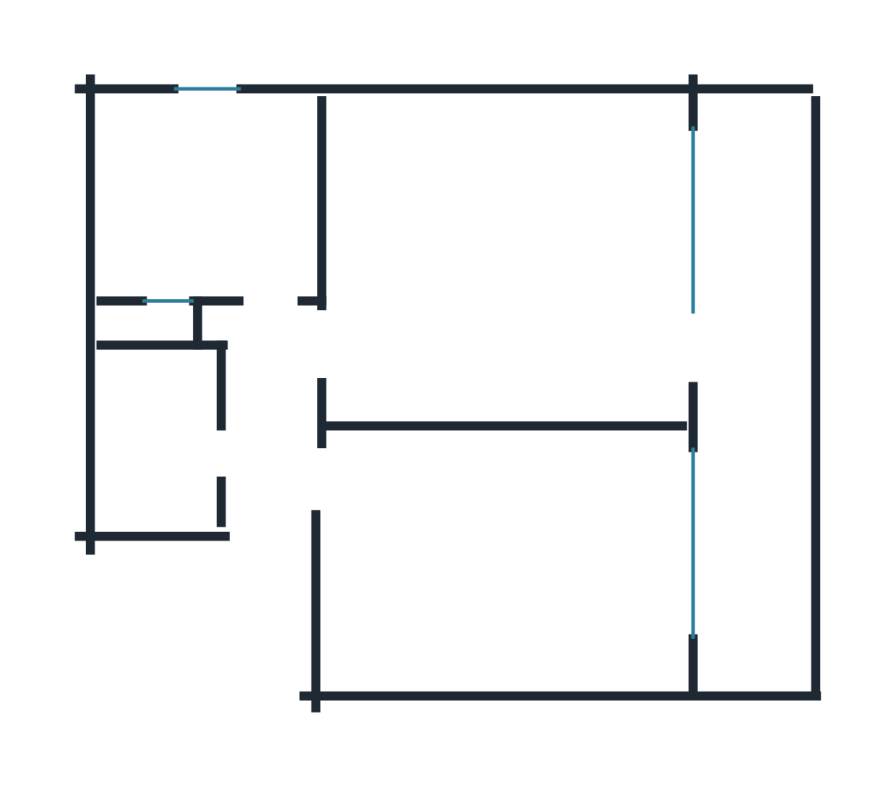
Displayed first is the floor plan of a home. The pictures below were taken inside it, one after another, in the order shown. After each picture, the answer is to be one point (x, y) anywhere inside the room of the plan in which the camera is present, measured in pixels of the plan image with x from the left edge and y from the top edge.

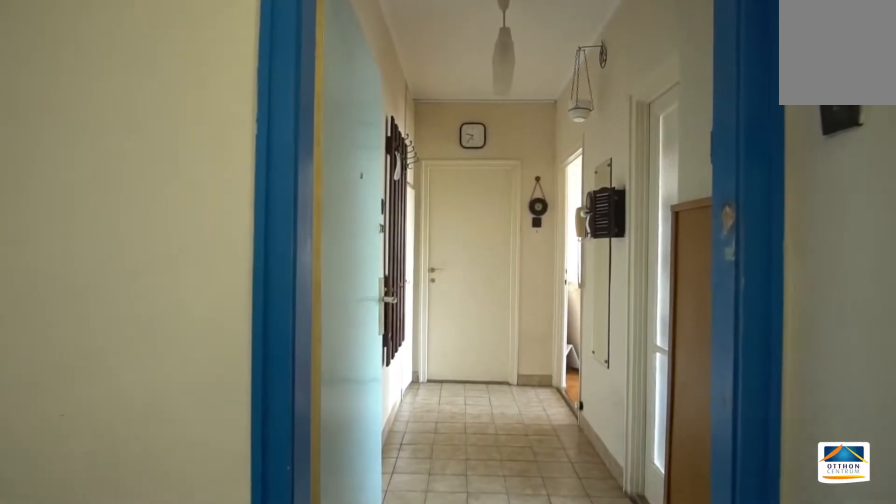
(272, 449)
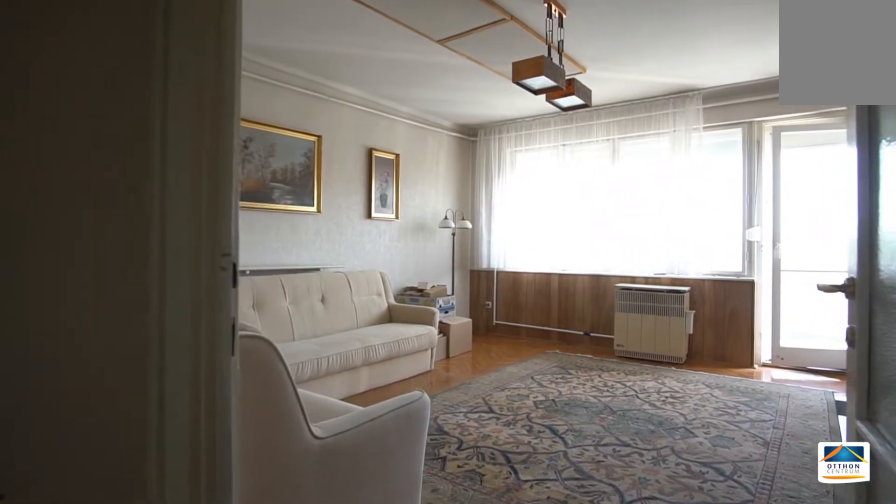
(270, 449)
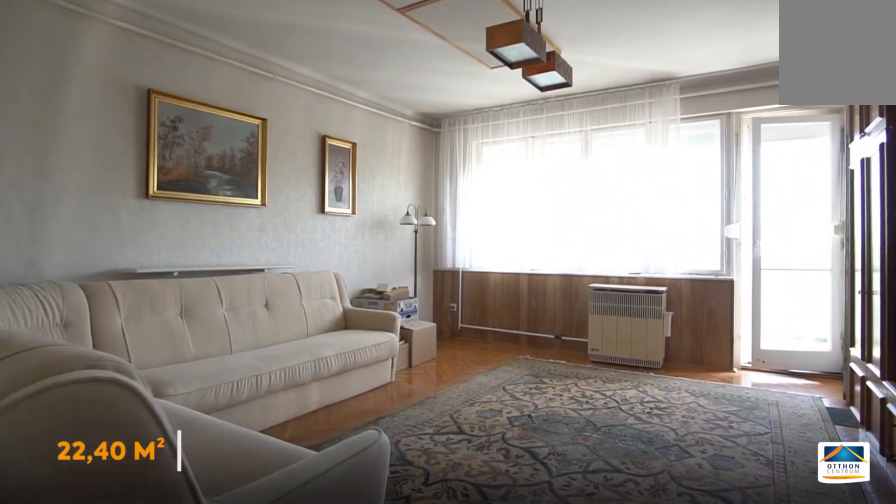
(511, 249)
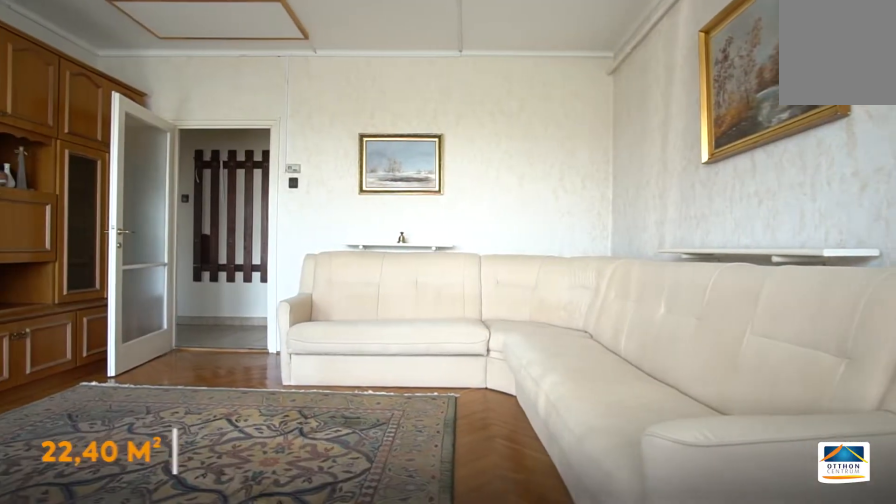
(509, 248)
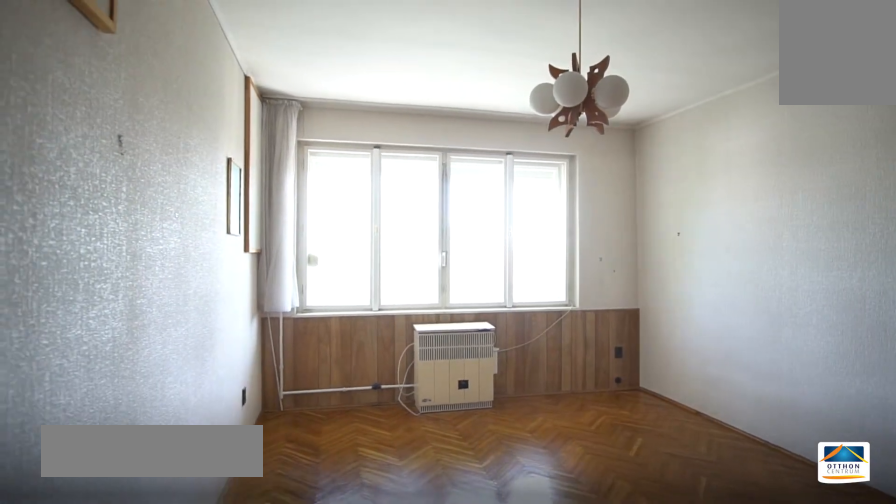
(509, 556)
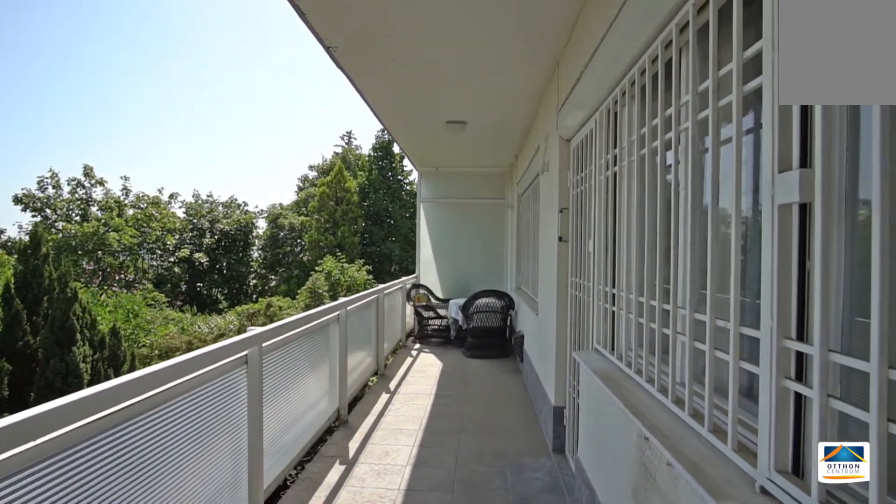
(758, 365)
